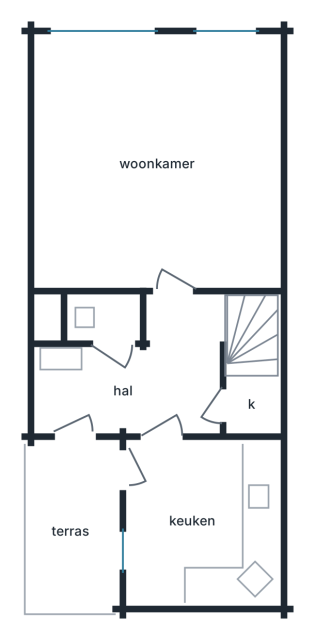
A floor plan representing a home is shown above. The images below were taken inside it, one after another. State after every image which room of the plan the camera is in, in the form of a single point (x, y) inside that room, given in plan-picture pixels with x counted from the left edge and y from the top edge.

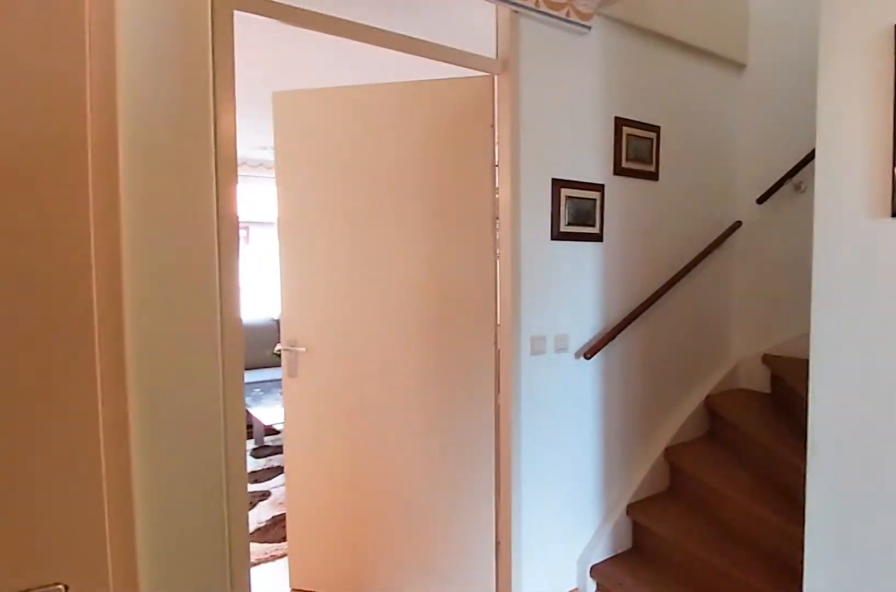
(146, 375)
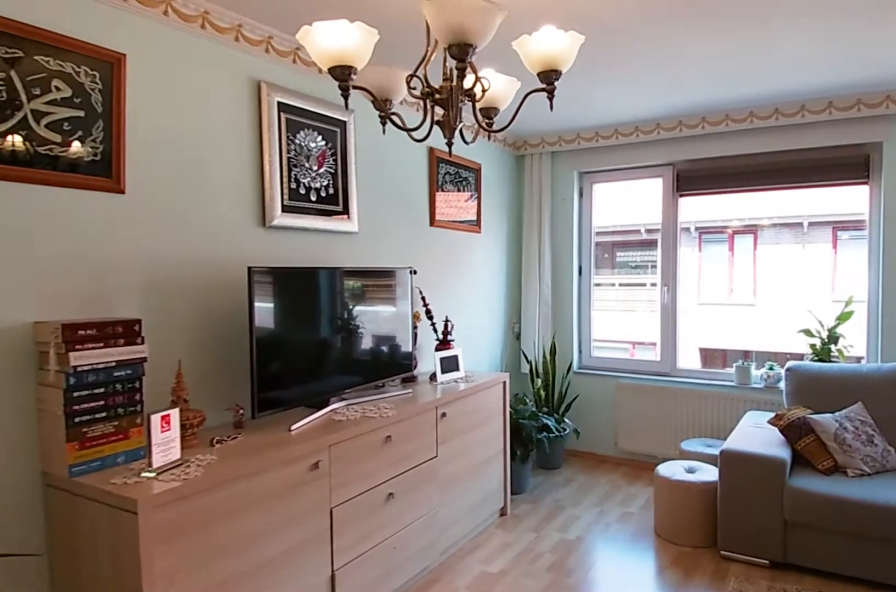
(157, 162)
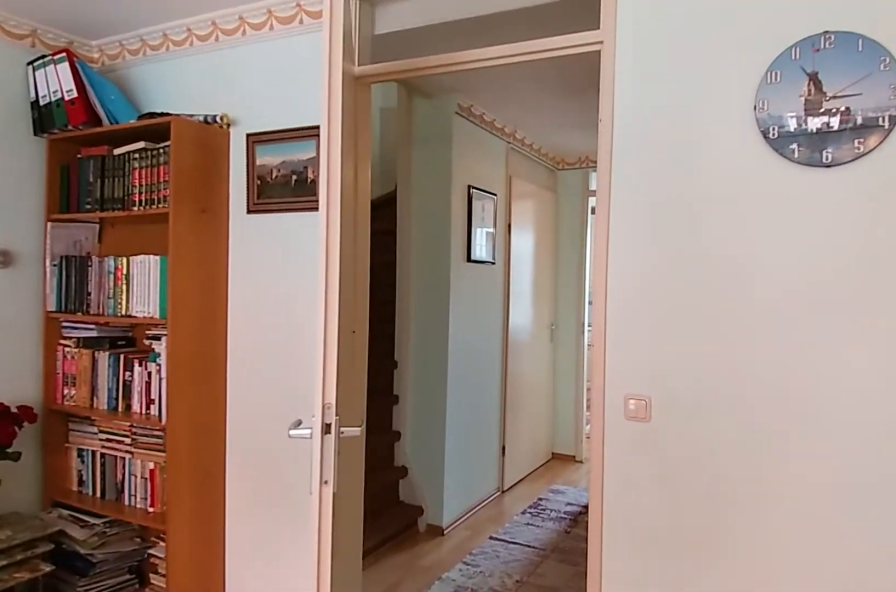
(157, 162)
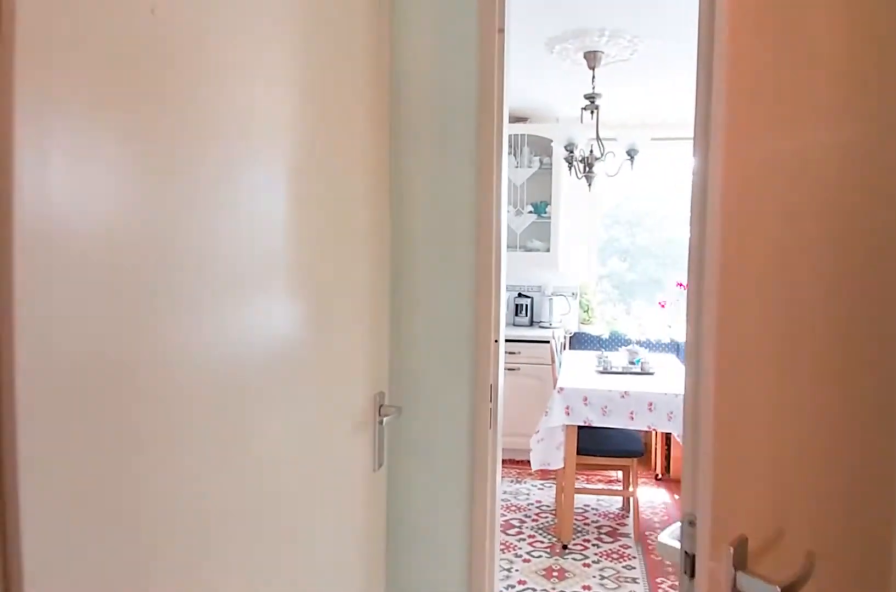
(146, 375)
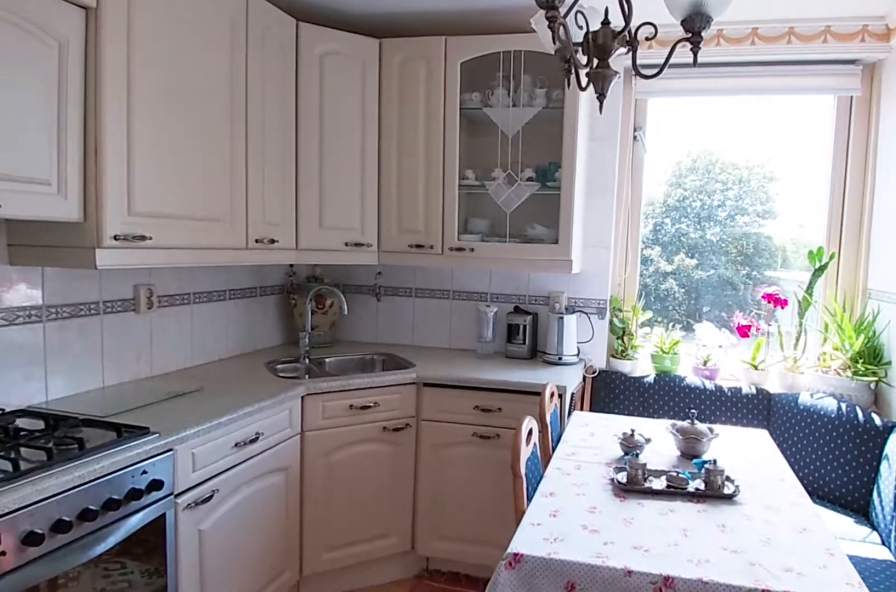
(202, 522)
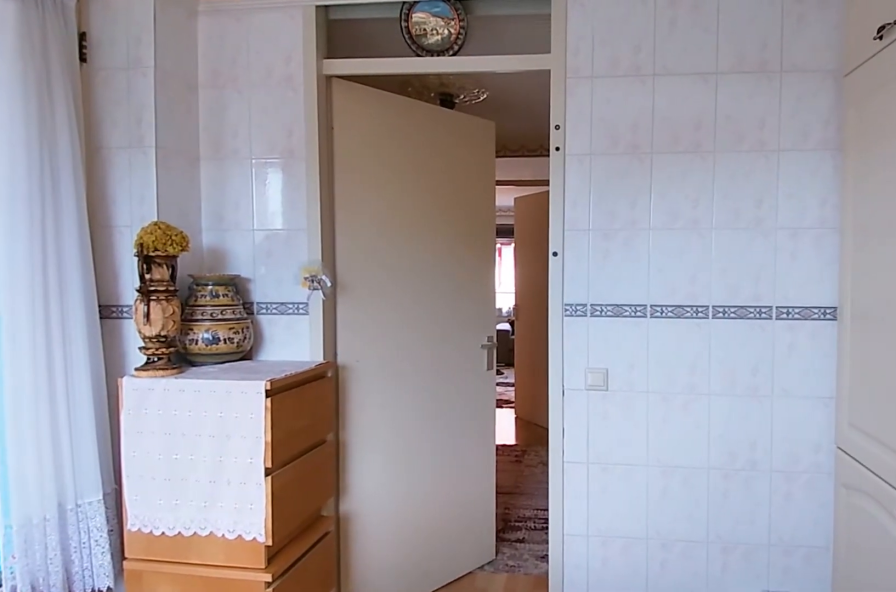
(202, 522)
